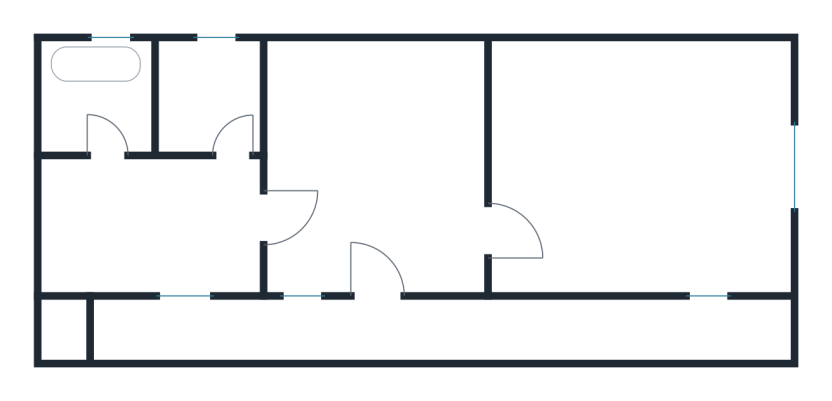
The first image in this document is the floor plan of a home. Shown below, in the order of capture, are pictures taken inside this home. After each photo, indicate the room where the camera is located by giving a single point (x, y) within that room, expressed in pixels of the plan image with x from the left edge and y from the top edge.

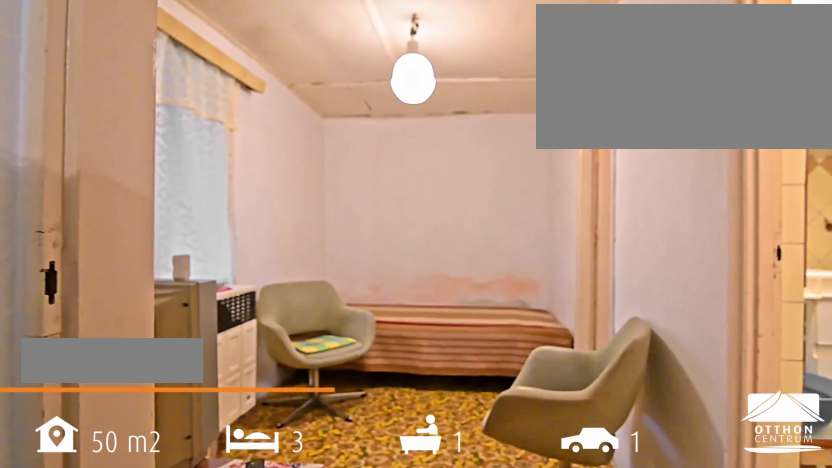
(135, 226)
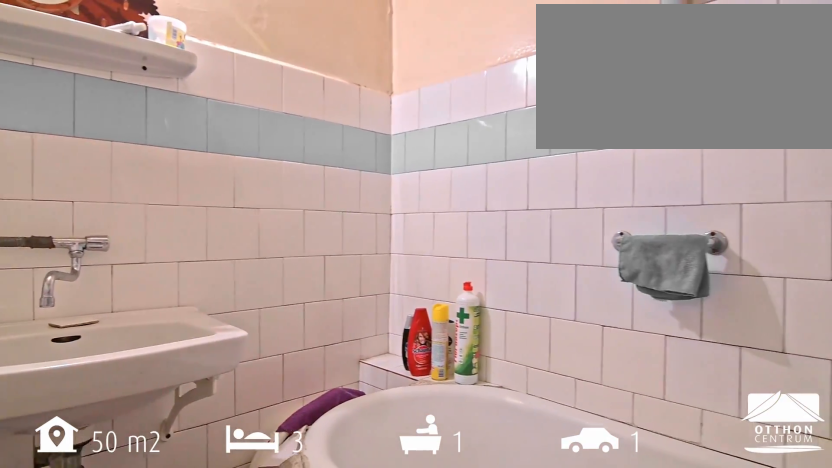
(101, 105)
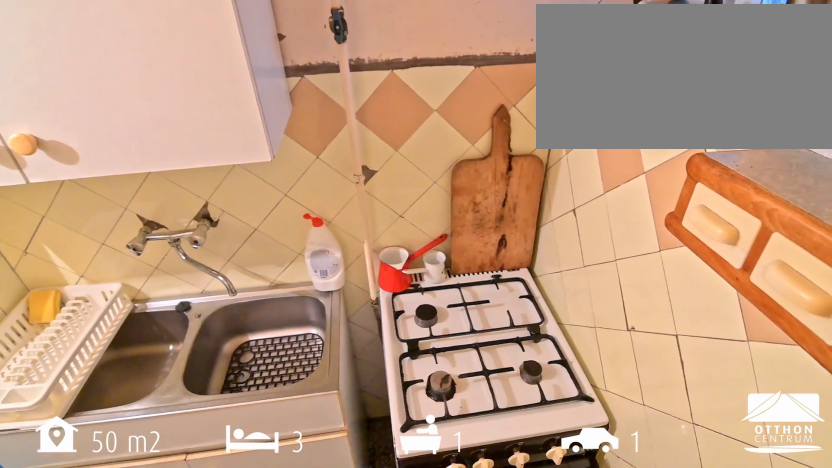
(206, 91)
